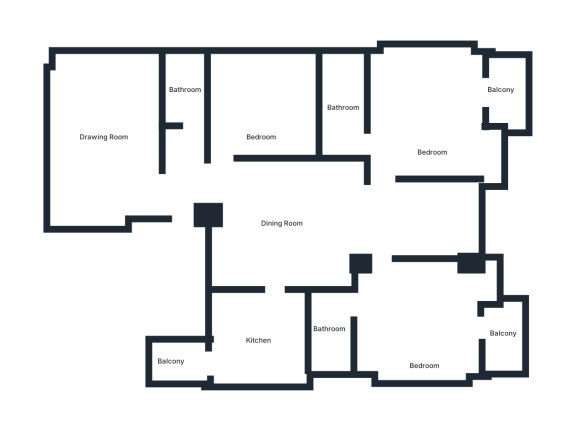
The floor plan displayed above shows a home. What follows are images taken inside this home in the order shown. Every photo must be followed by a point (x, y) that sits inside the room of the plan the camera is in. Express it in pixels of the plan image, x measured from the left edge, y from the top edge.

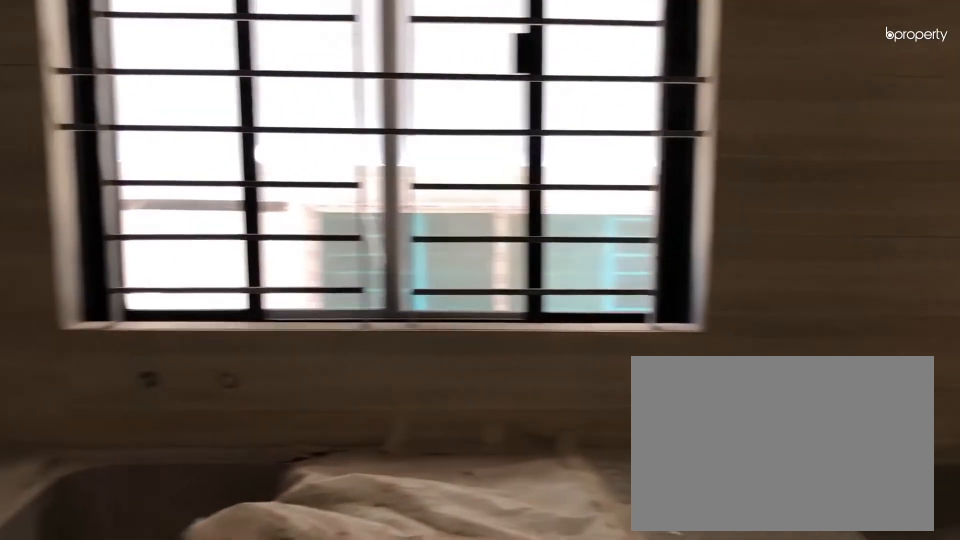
(256, 339)
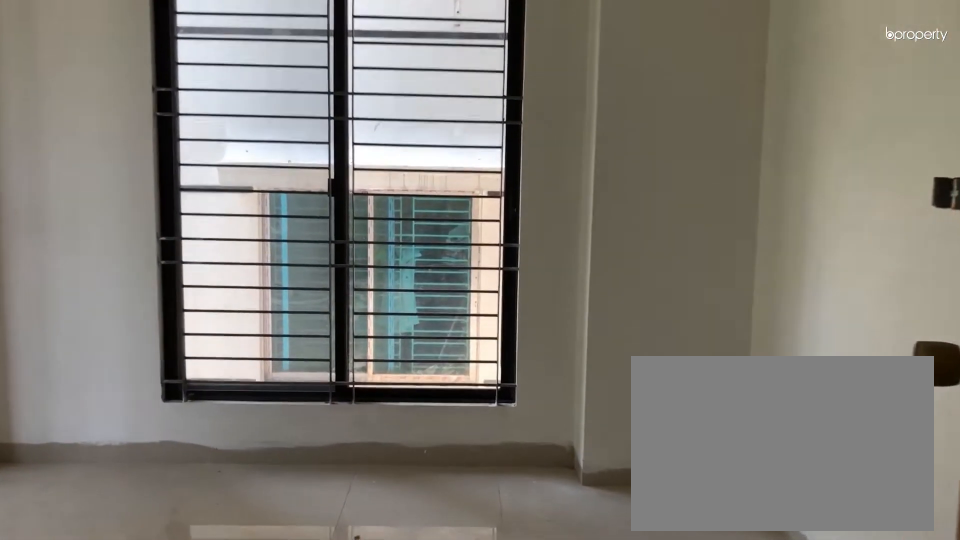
(423, 336)
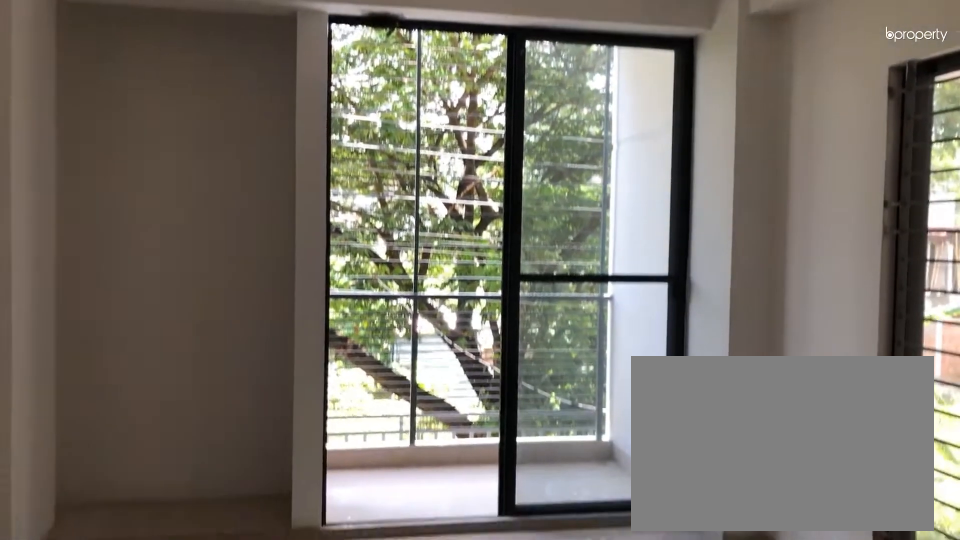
(423, 336)
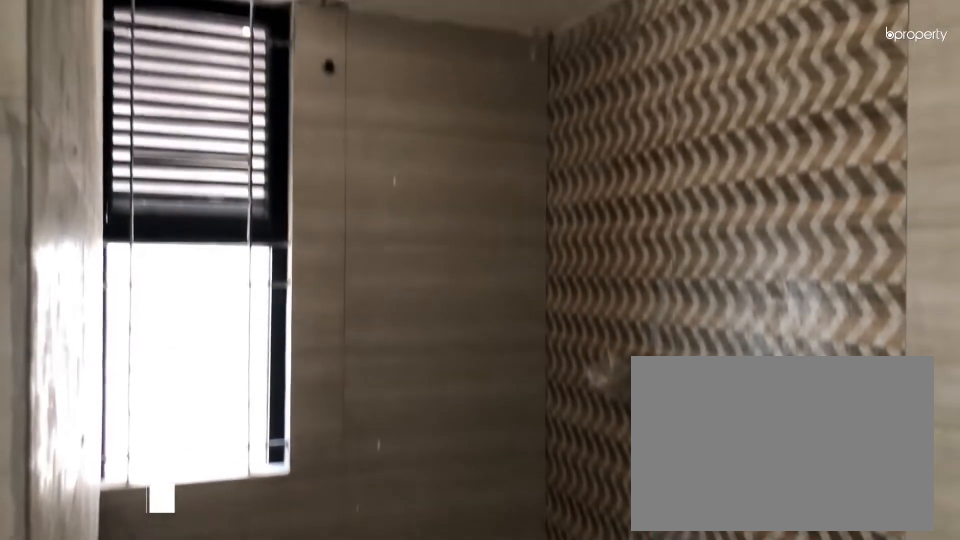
(330, 344)
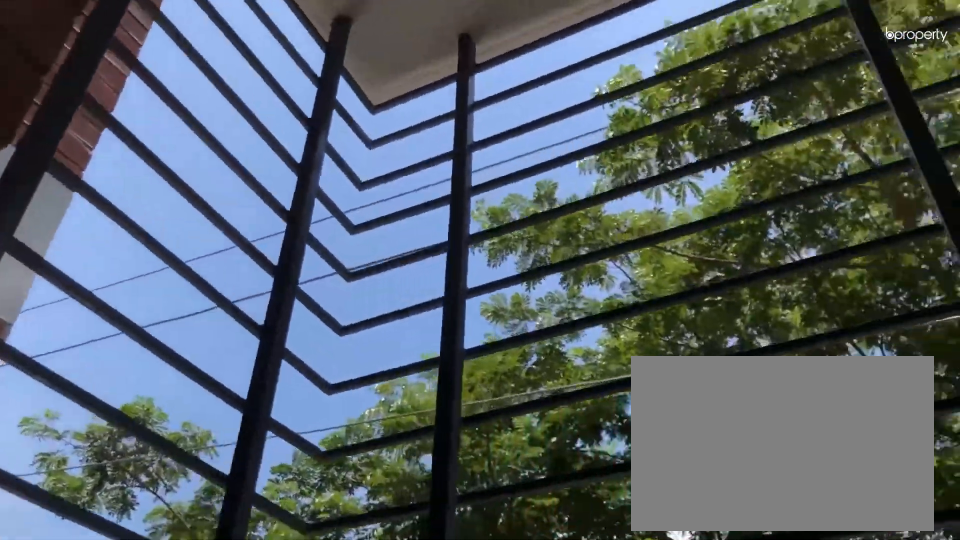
(502, 342)
